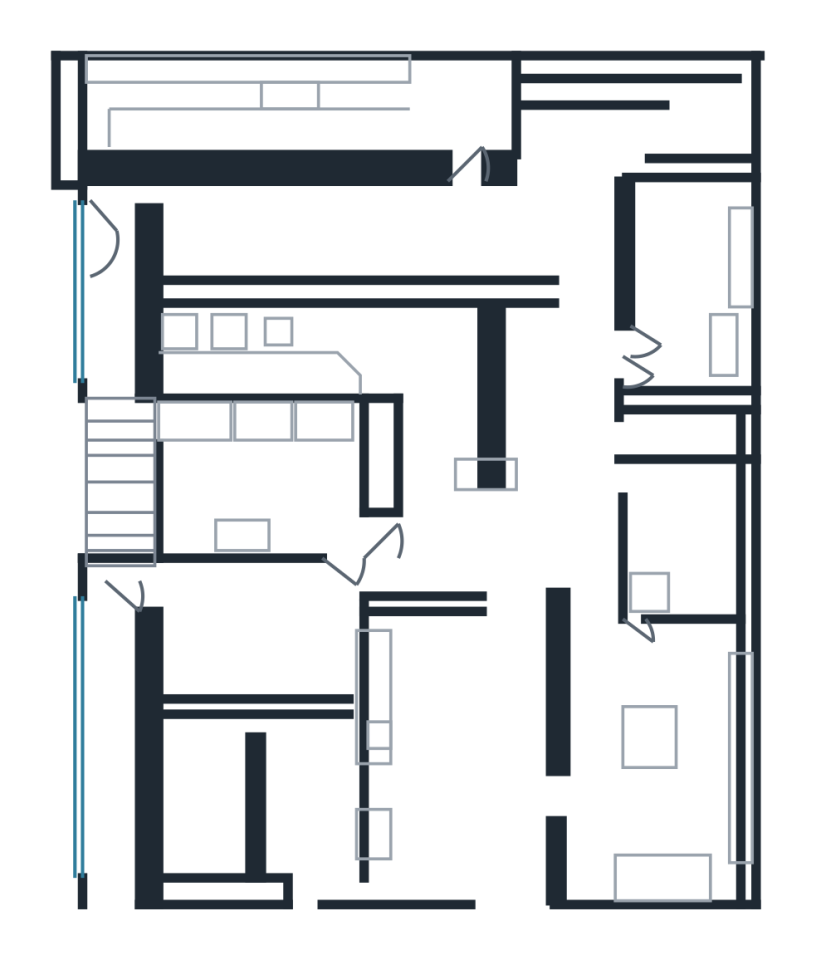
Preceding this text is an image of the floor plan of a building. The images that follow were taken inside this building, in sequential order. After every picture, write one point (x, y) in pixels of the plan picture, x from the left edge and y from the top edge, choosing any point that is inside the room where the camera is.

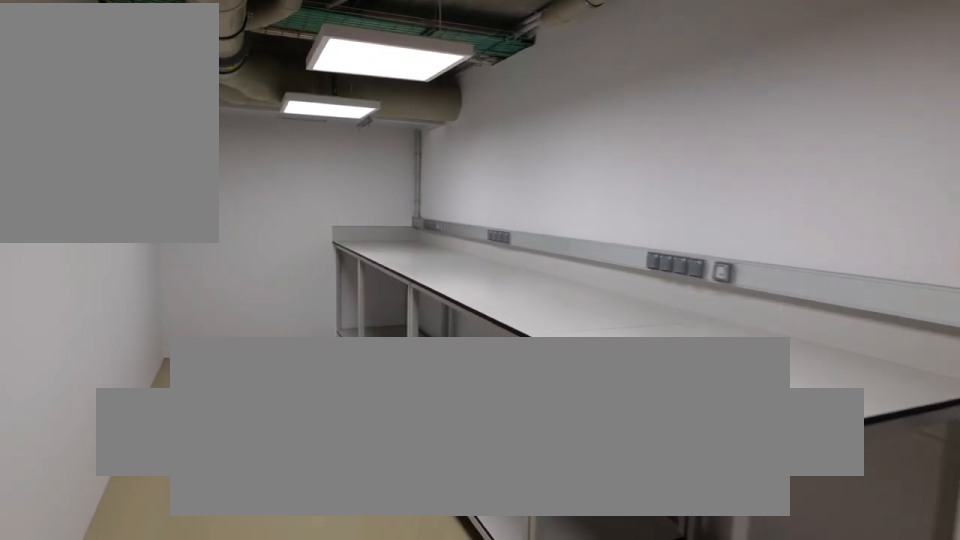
(254, 354)
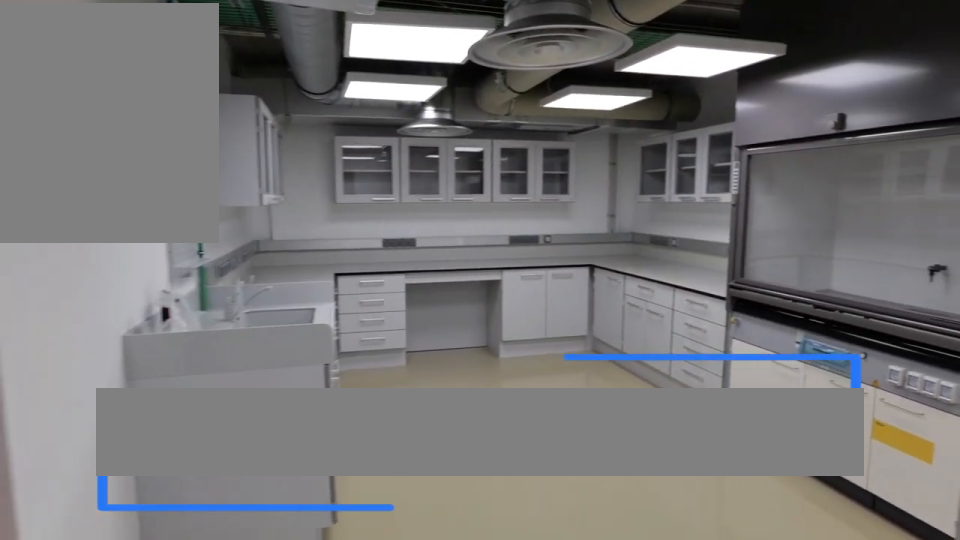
(254, 480)
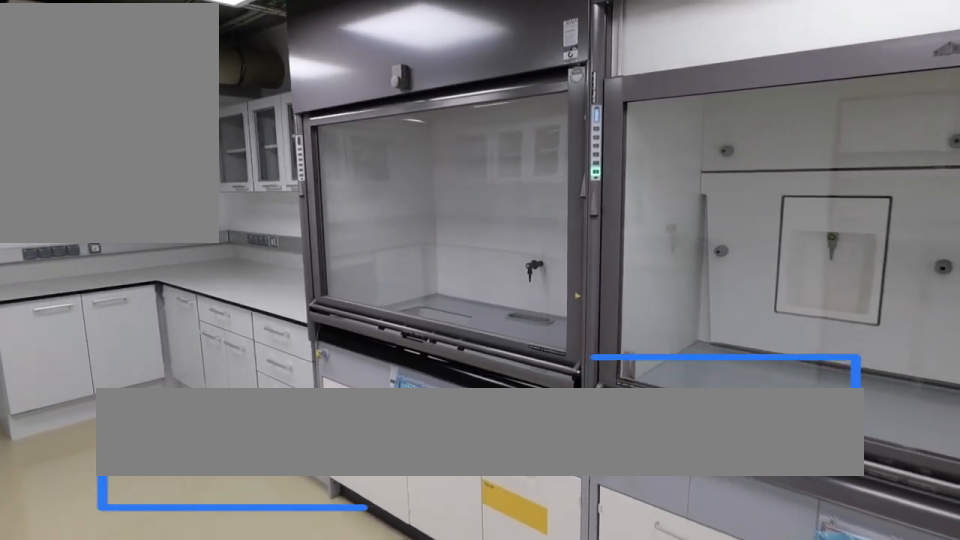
(254, 480)
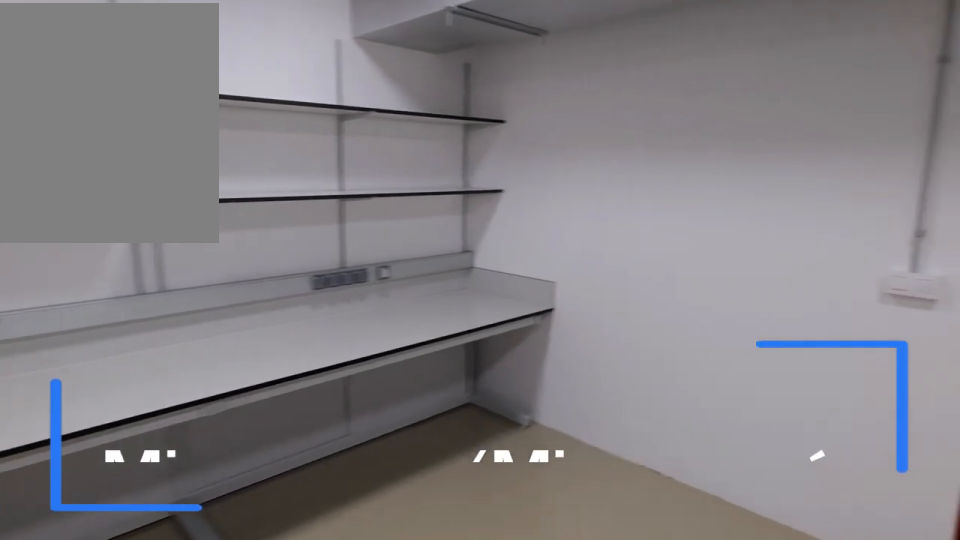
(253, 634)
